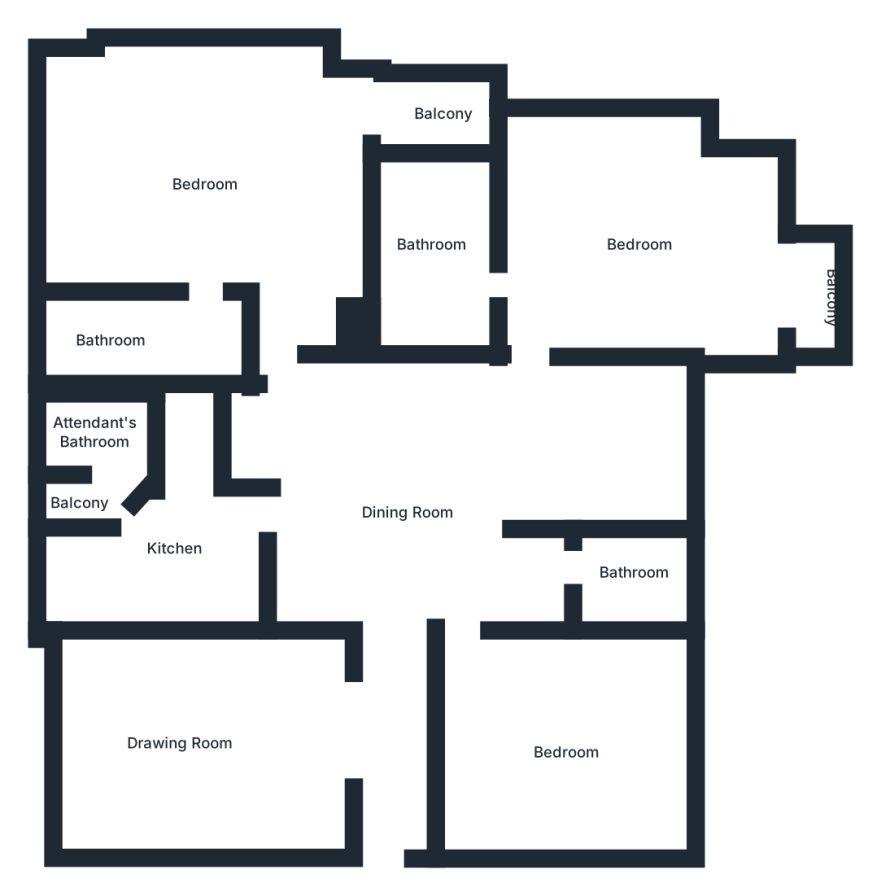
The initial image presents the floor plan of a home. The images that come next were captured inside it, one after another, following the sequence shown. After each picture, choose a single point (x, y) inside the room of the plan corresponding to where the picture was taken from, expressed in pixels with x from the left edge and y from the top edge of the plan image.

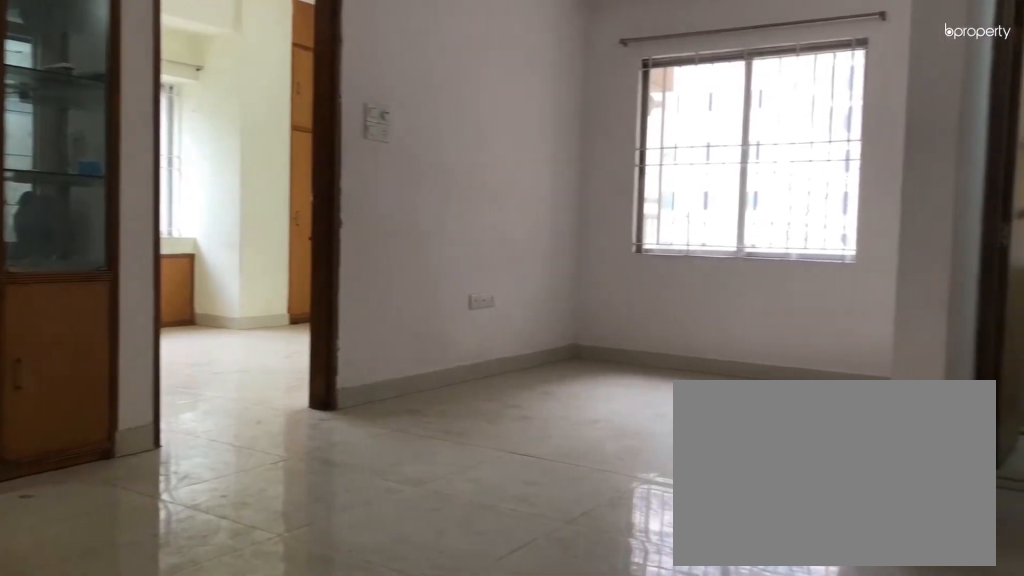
(406, 511)
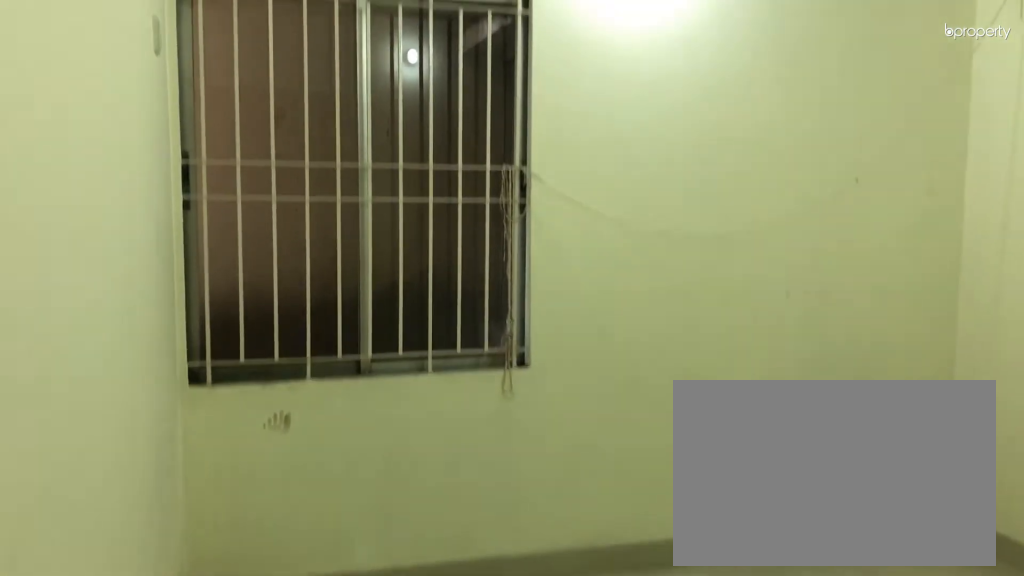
(564, 745)
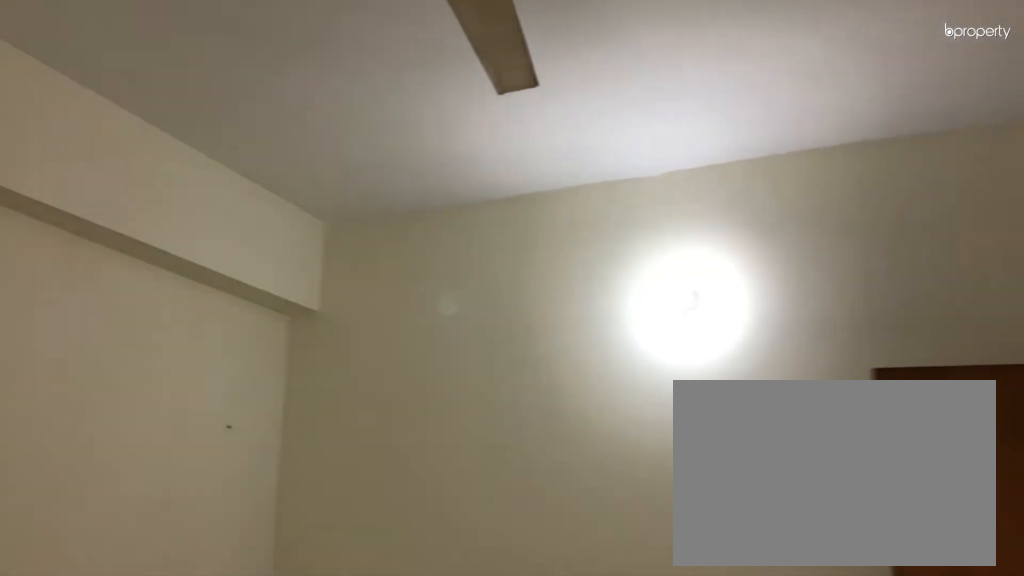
(564, 745)
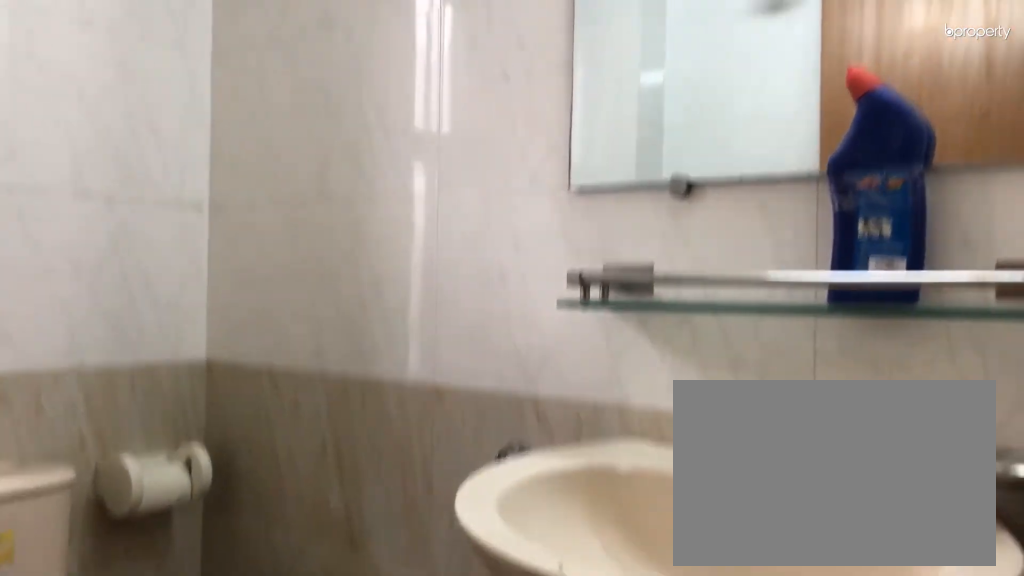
(630, 569)
